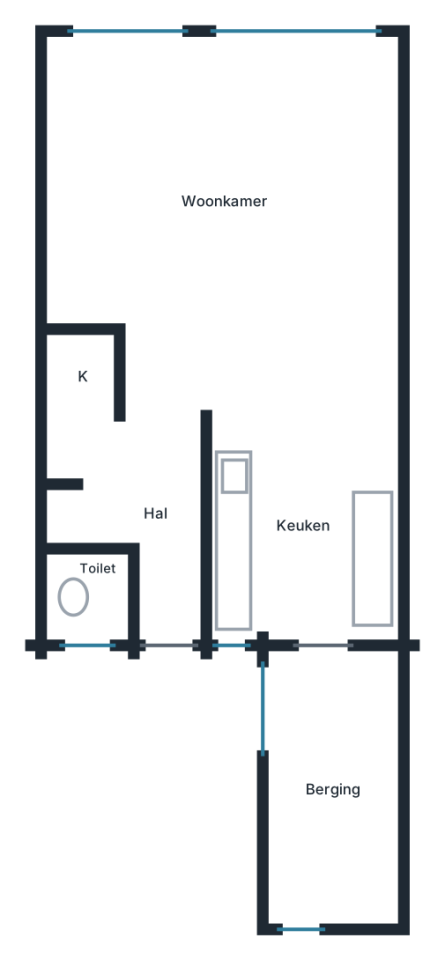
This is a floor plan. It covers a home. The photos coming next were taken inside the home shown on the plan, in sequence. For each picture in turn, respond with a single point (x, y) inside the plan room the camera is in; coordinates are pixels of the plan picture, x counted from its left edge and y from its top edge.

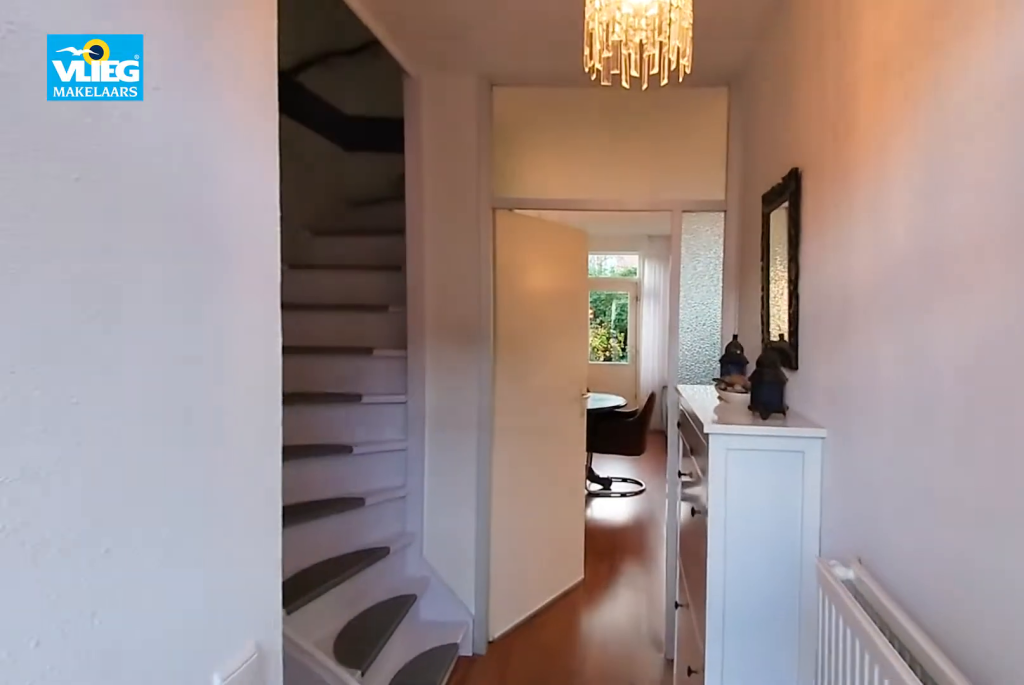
(154, 519)
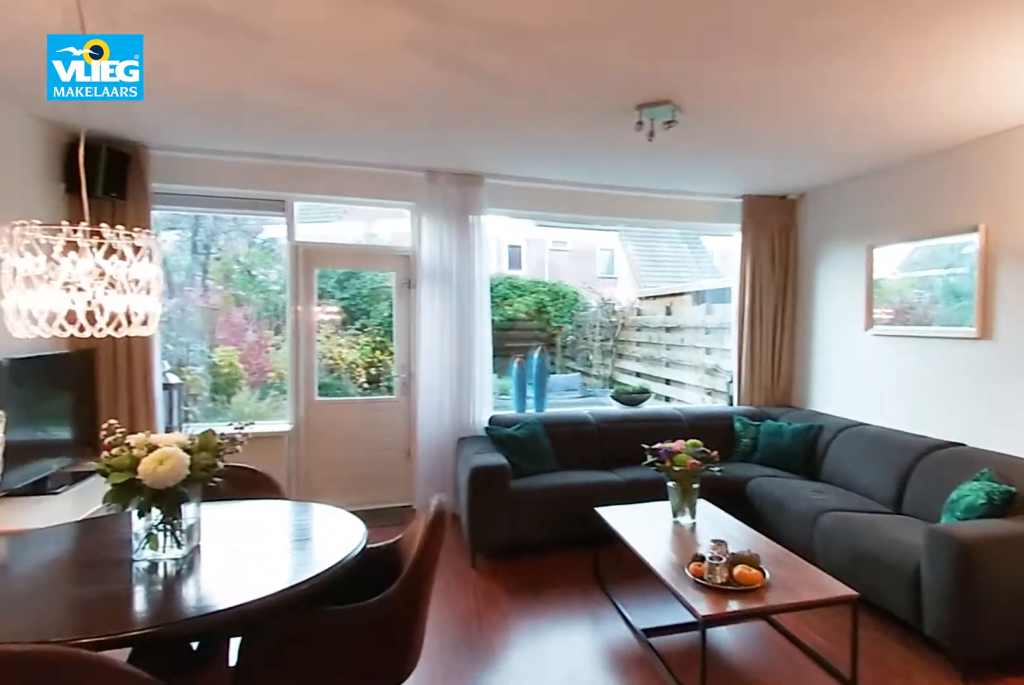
(215, 133)
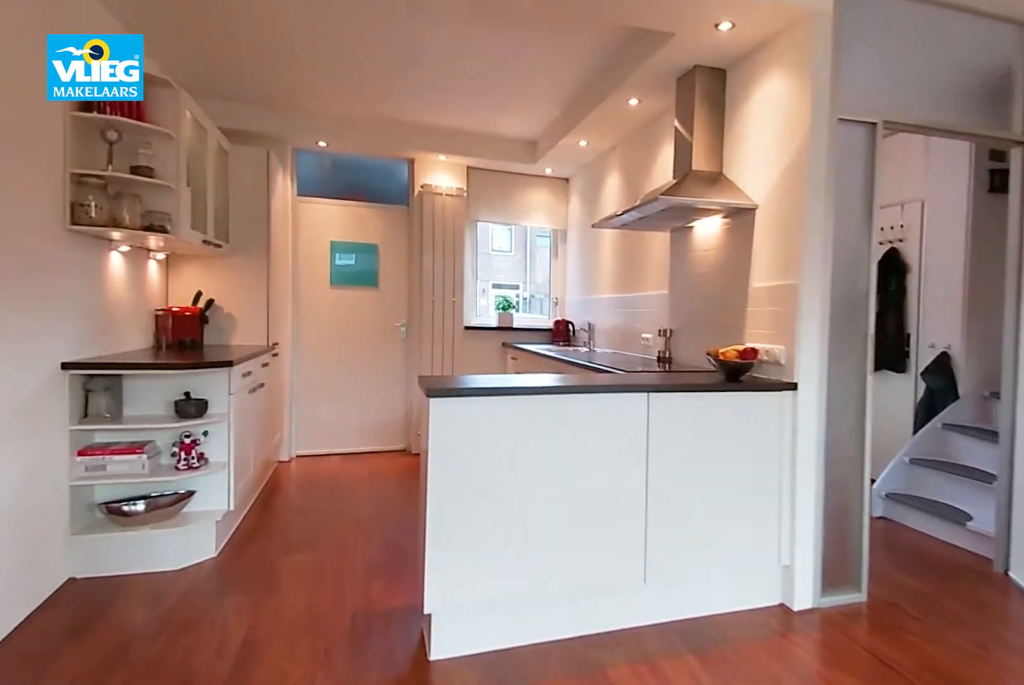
(228, 128)
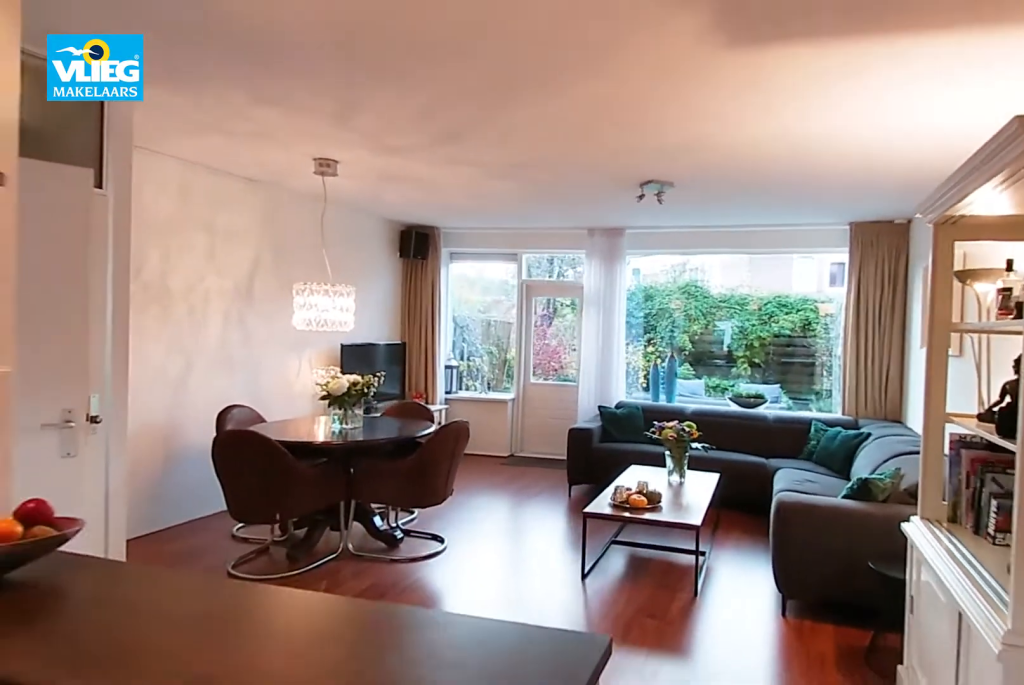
(303, 528)
